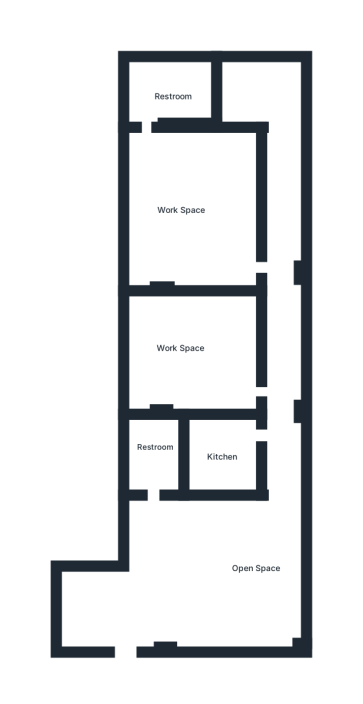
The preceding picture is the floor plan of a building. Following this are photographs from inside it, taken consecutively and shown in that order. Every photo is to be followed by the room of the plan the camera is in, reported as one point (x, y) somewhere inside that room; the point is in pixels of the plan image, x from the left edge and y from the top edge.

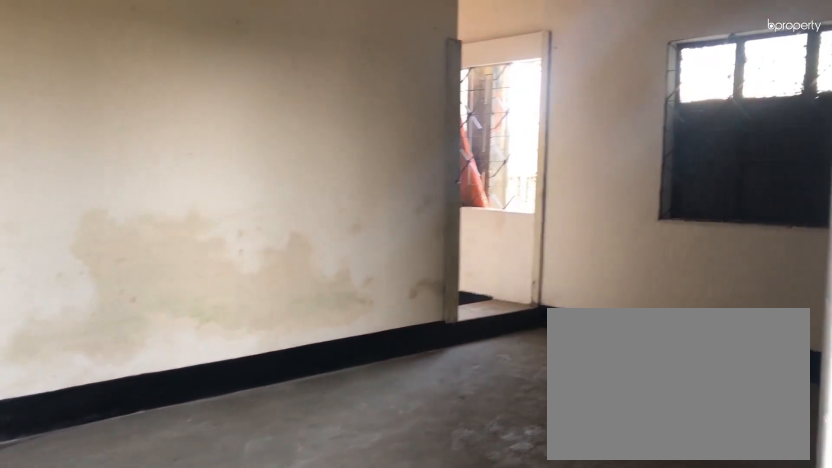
(124, 648)
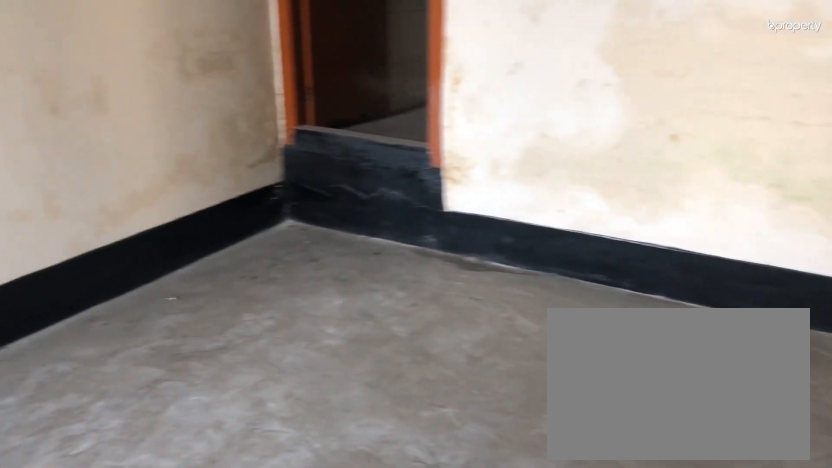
(243, 565)
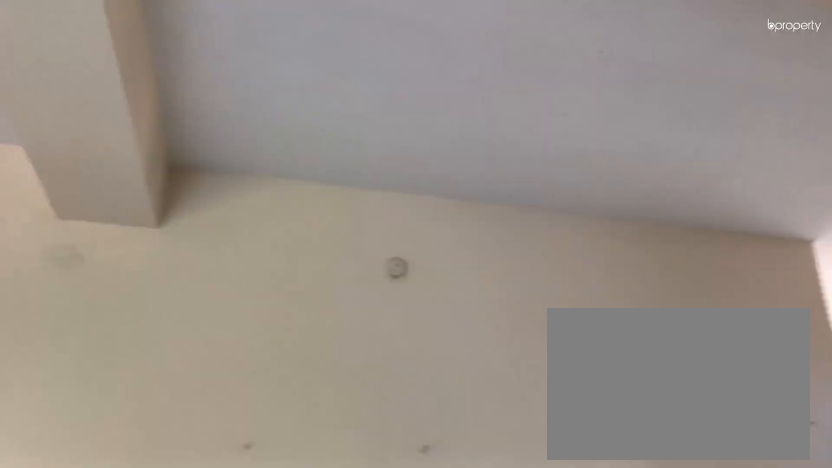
(243, 565)
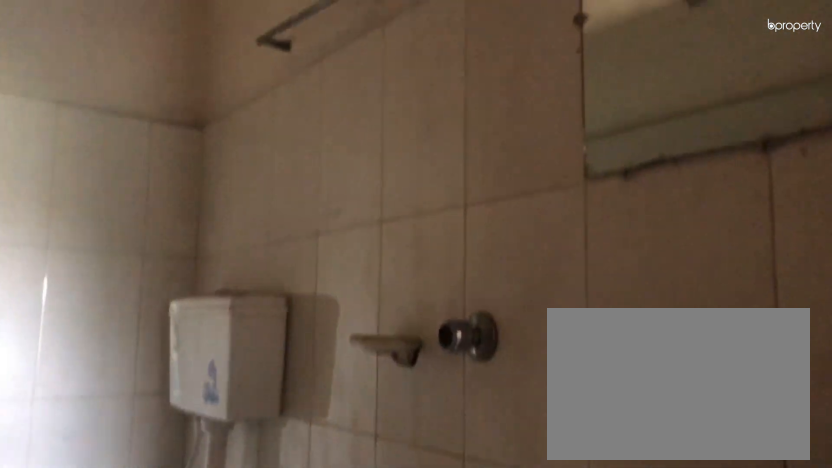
(158, 458)
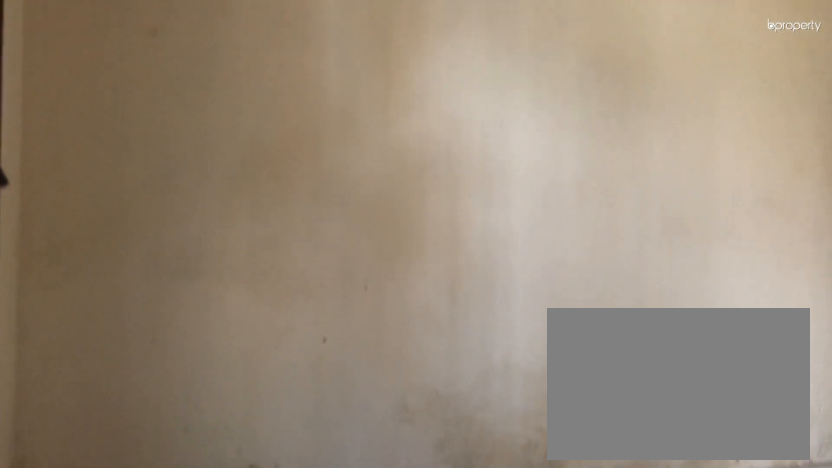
(221, 453)
